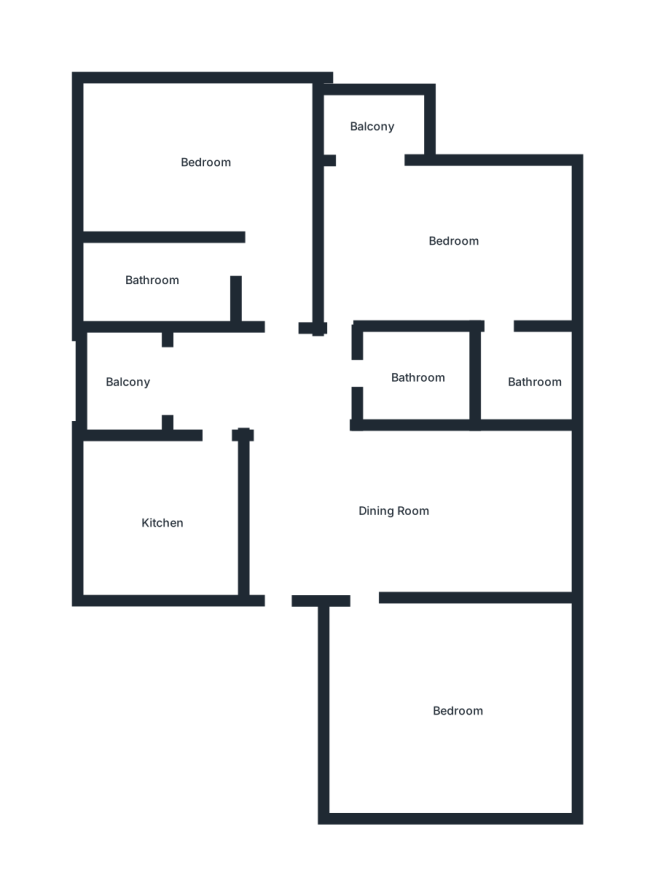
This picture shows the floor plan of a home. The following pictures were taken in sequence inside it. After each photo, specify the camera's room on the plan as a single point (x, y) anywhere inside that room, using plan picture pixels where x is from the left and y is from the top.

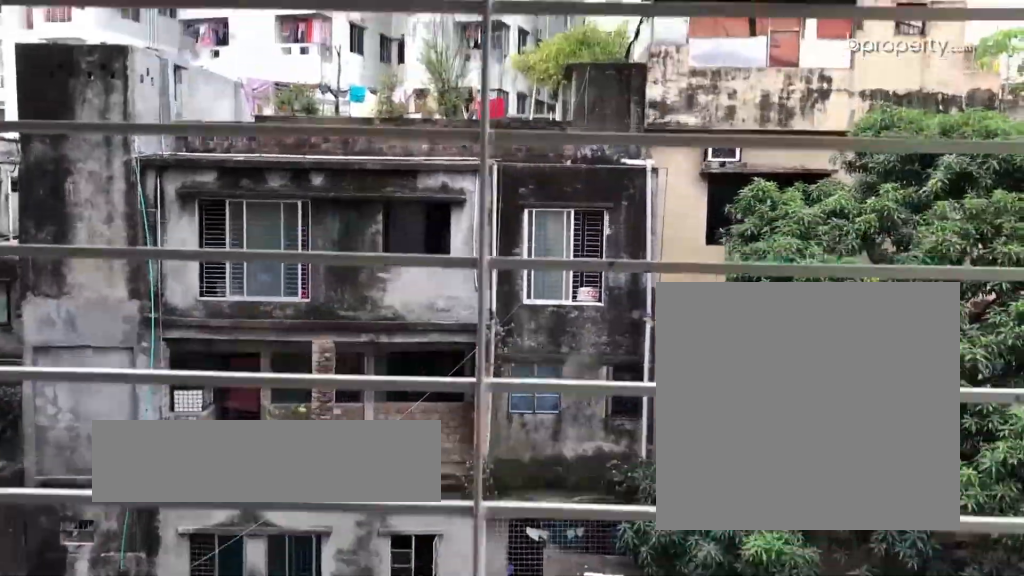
(375, 125)
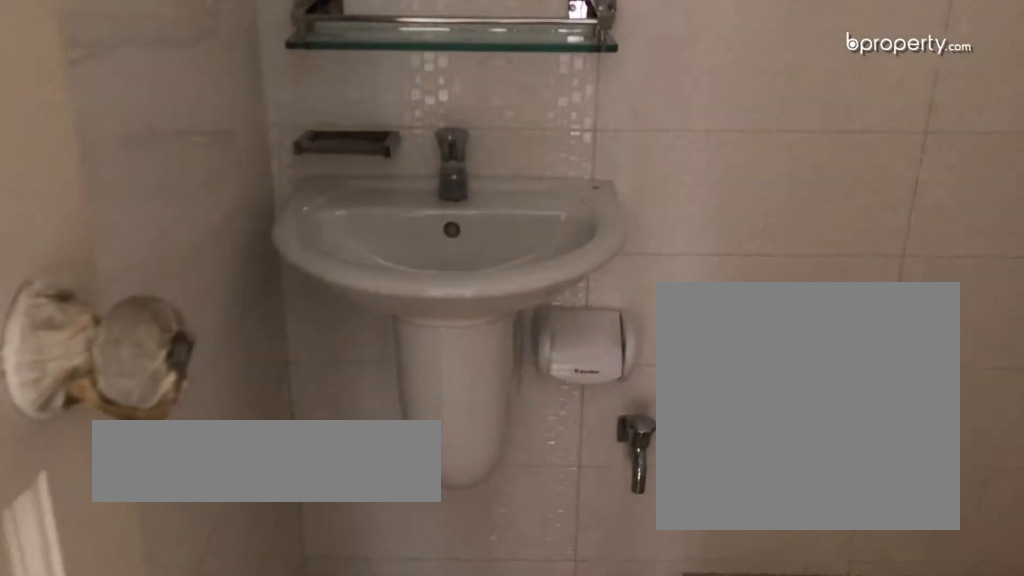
(418, 376)
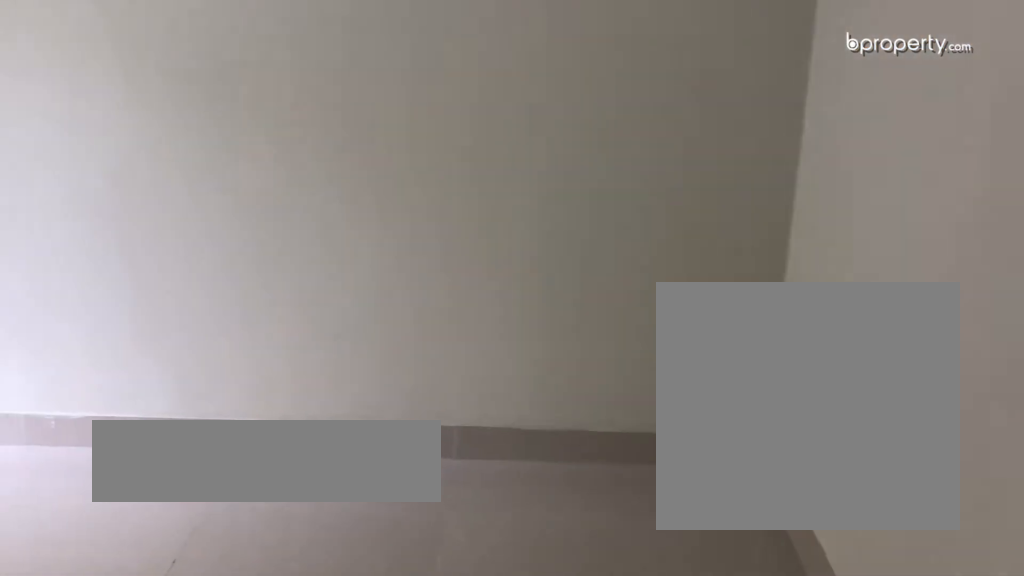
(461, 710)
